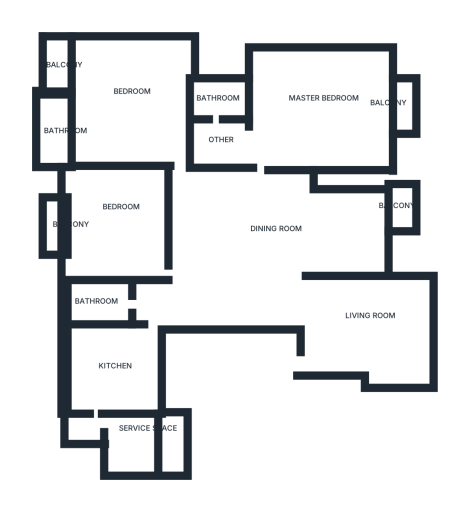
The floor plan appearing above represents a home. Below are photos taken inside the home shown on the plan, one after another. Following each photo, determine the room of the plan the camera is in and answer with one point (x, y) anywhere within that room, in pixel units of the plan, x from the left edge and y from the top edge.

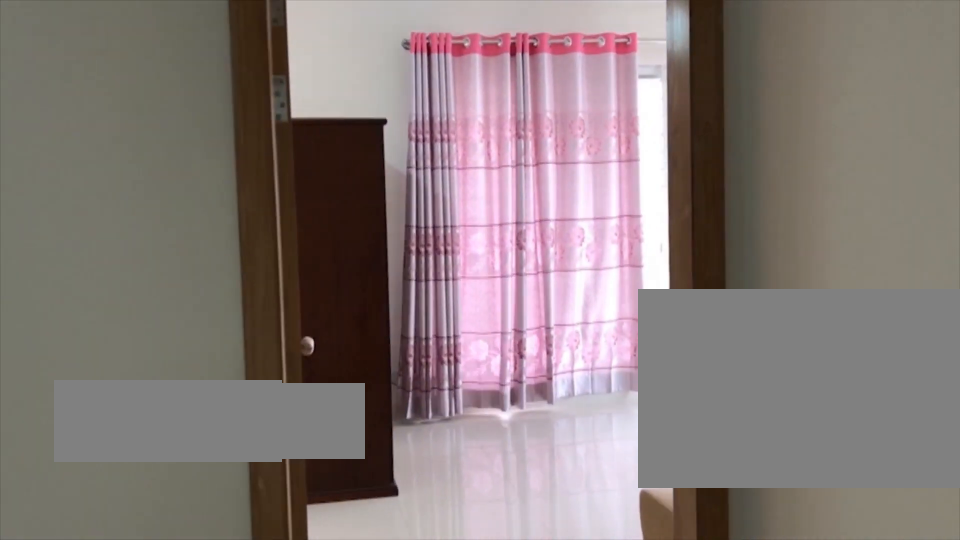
(257, 206)
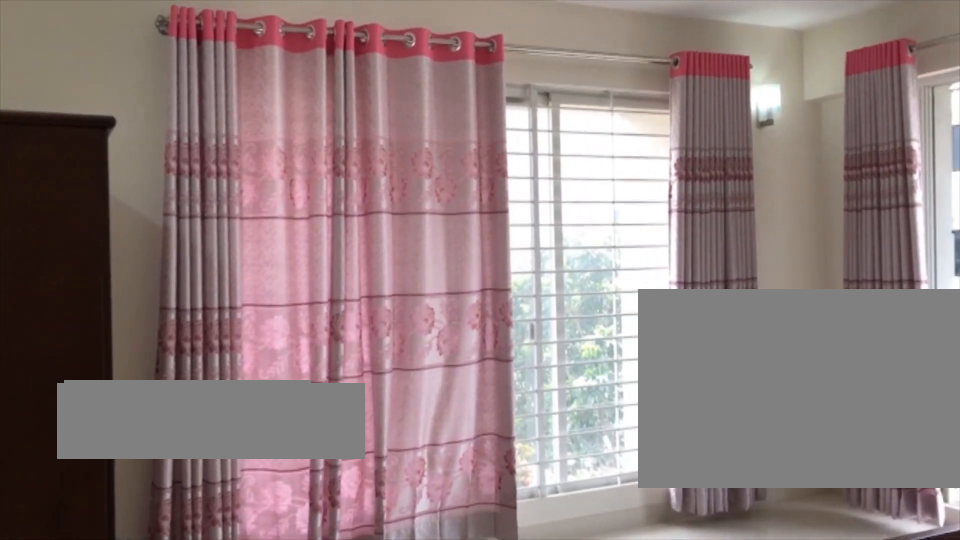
(309, 121)
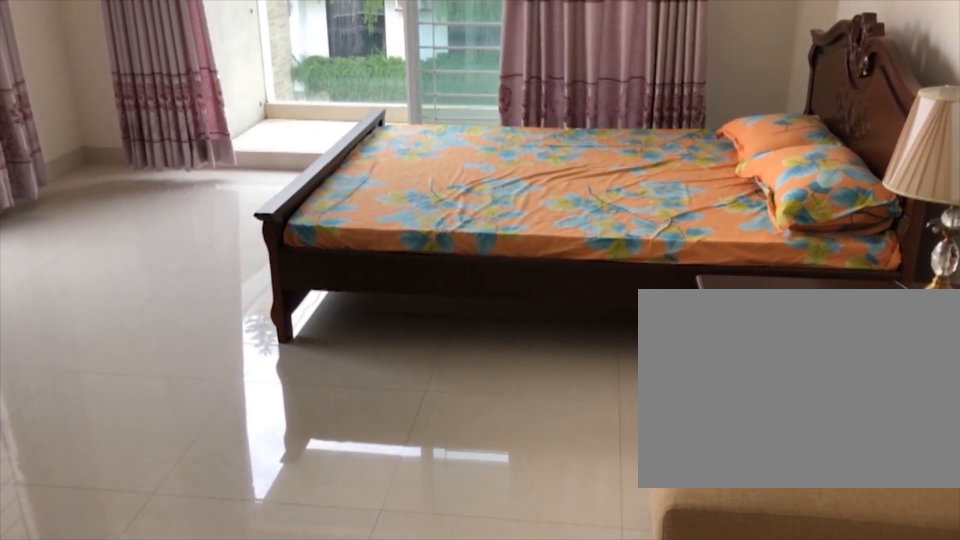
(309, 122)
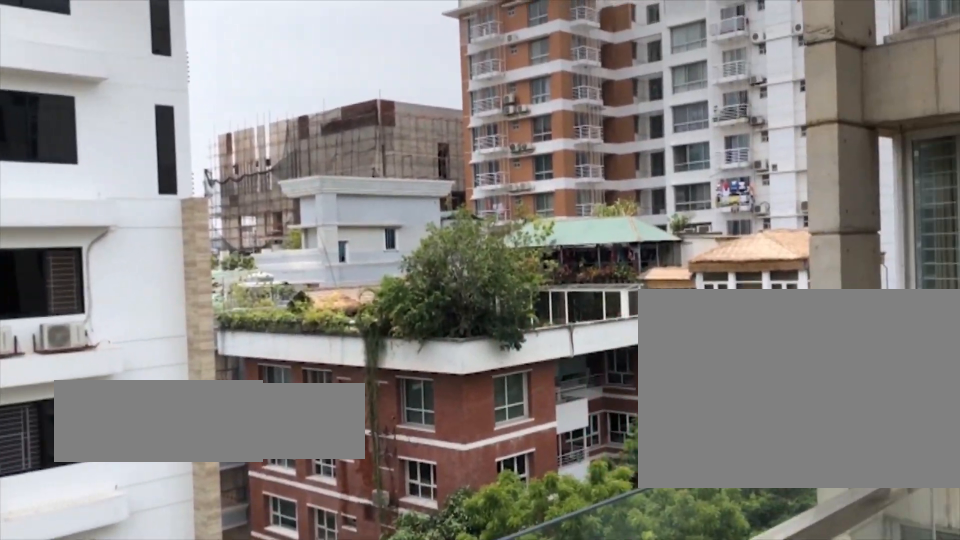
(398, 101)
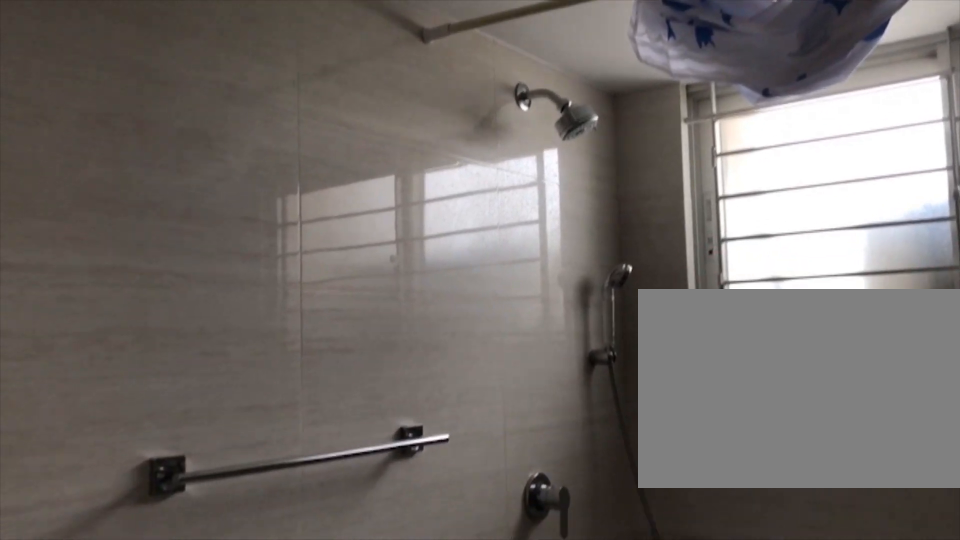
(220, 98)
